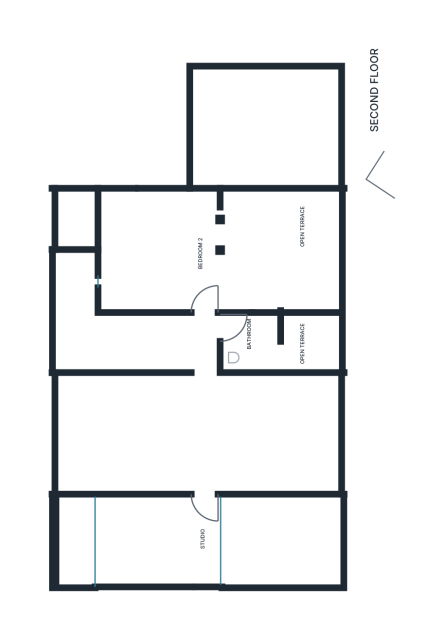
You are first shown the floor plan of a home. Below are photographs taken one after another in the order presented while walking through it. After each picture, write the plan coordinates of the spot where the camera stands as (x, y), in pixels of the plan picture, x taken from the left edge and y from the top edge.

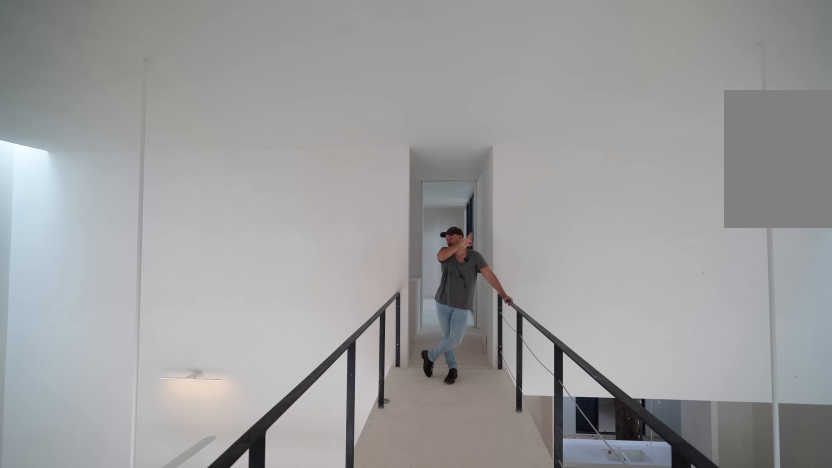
(198, 455)
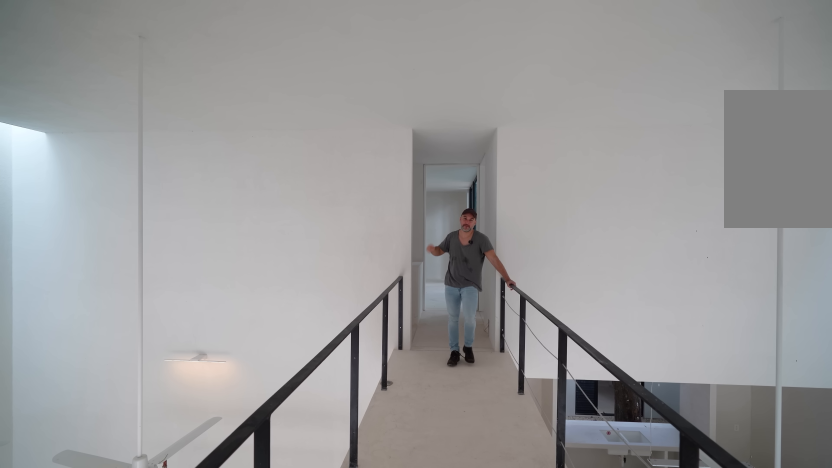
(198, 455)
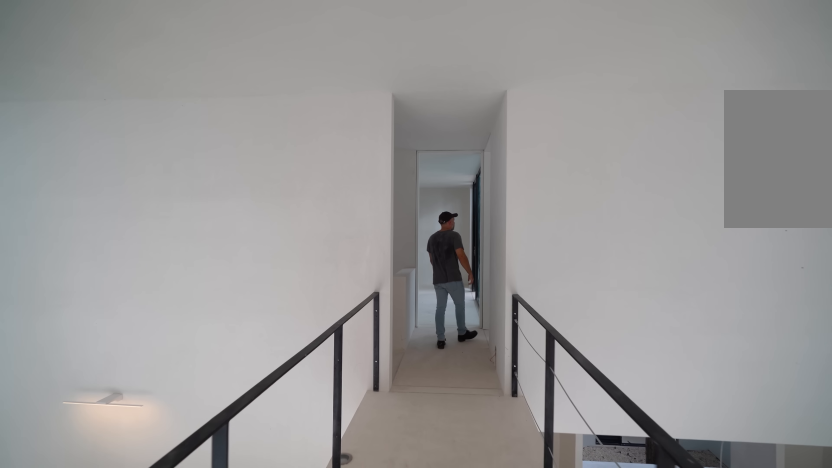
(198, 455)
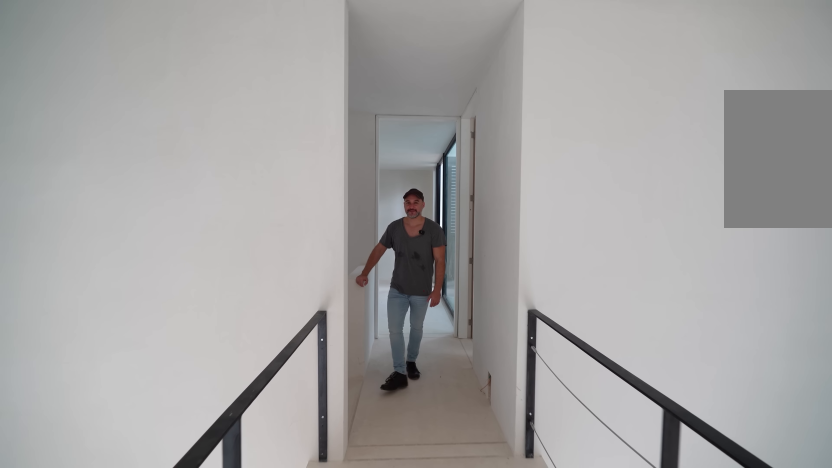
(204, 378)
